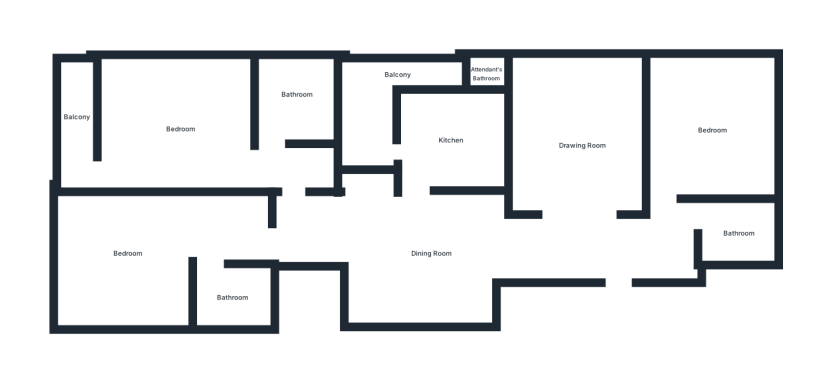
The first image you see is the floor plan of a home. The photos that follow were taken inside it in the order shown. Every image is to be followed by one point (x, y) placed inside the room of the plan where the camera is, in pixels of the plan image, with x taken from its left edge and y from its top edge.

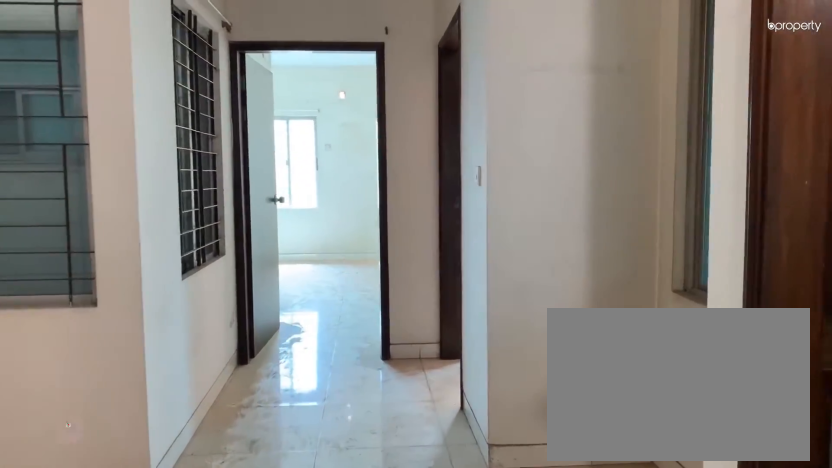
(426, 266)
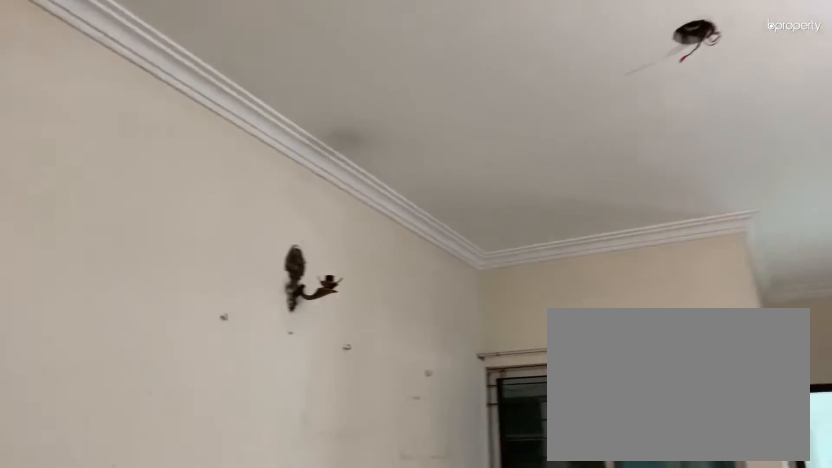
(426, 266)
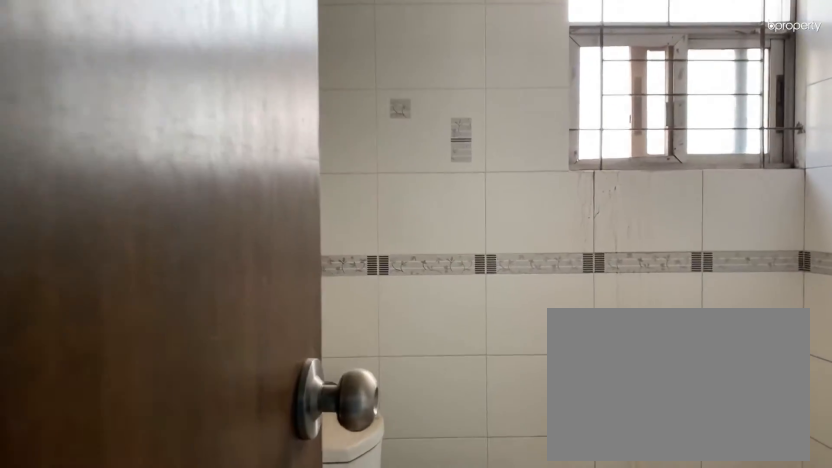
(739, 233)
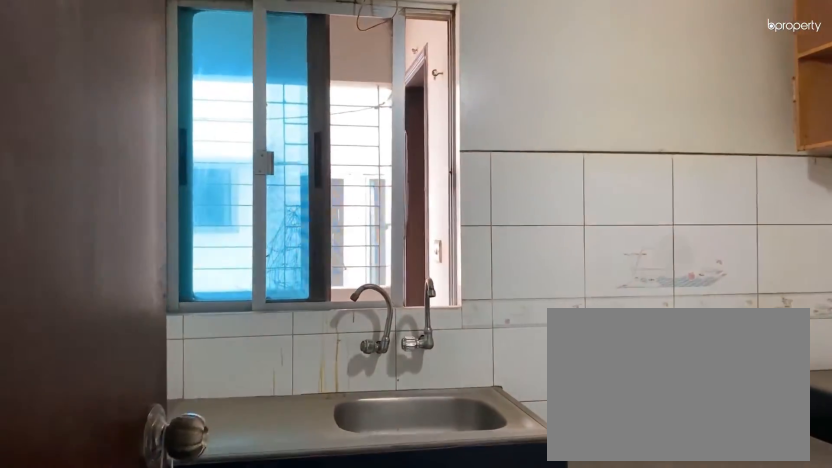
(450, 141)
